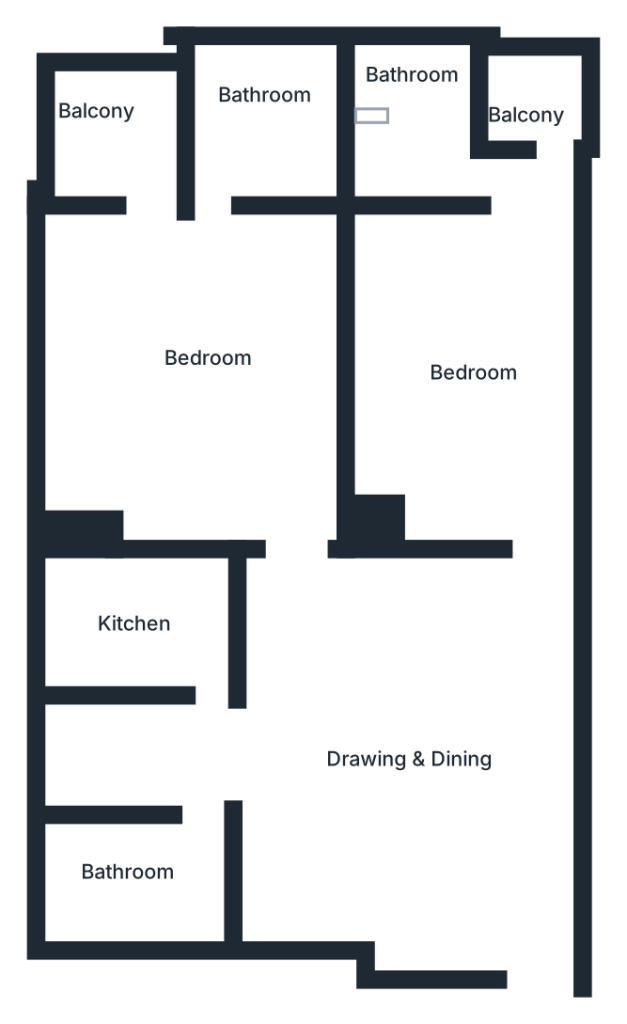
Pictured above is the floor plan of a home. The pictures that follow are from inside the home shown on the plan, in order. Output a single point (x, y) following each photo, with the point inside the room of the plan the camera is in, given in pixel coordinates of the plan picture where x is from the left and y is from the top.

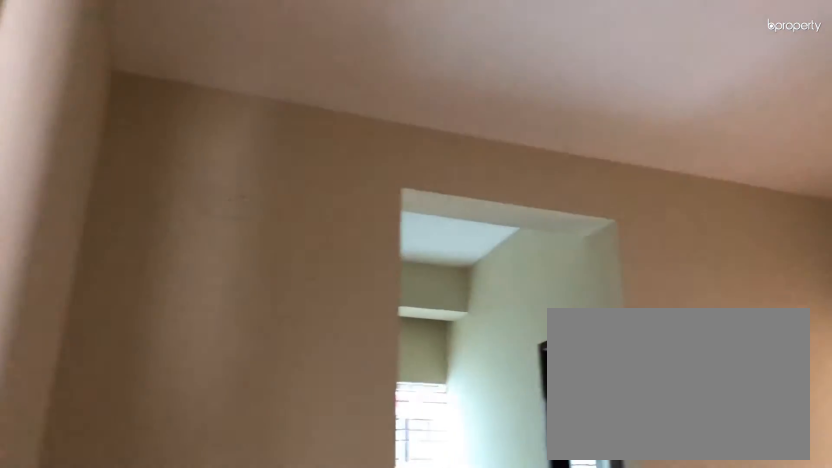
(428, 749)
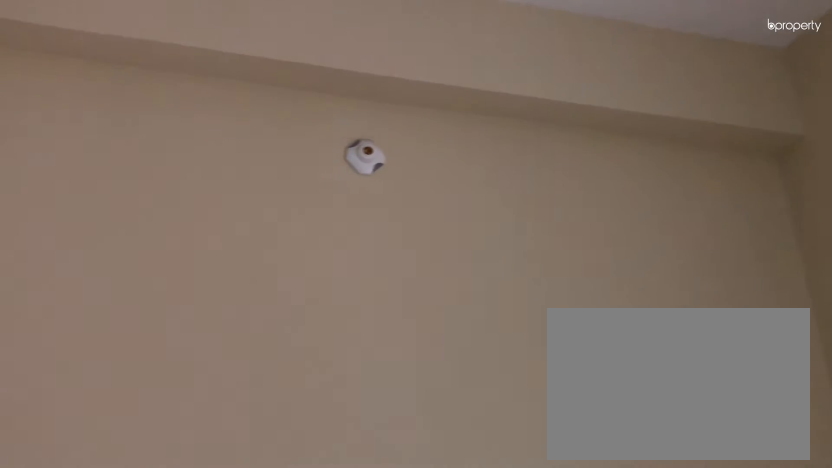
(492, 350)
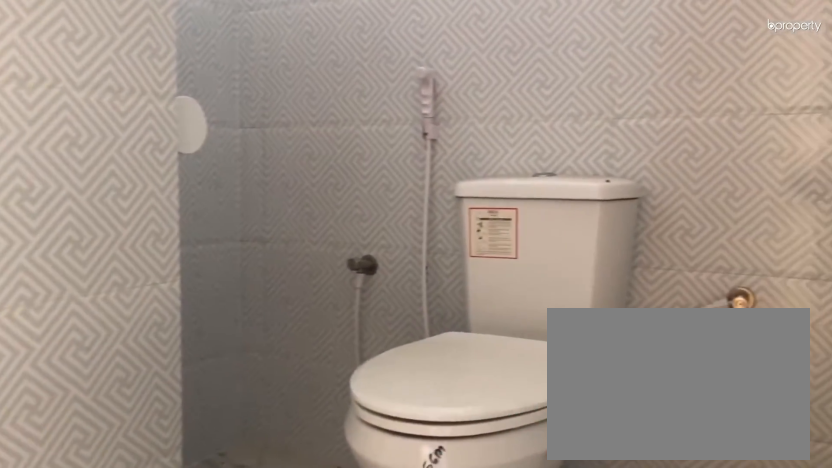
(424, 136)
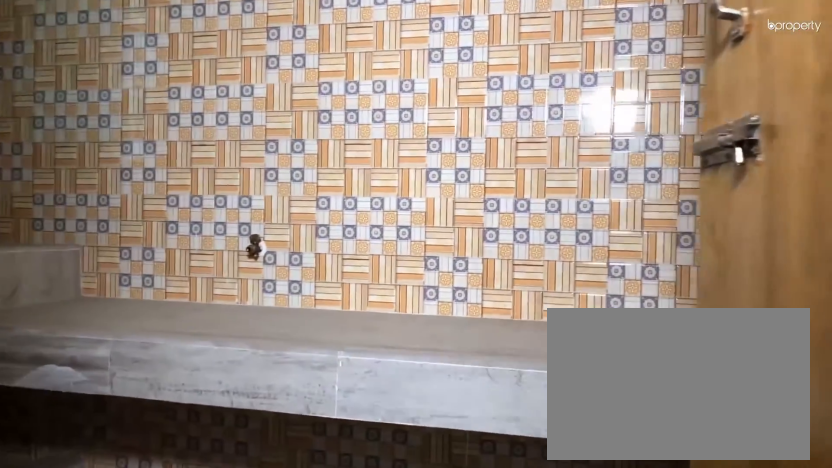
(160, 627)
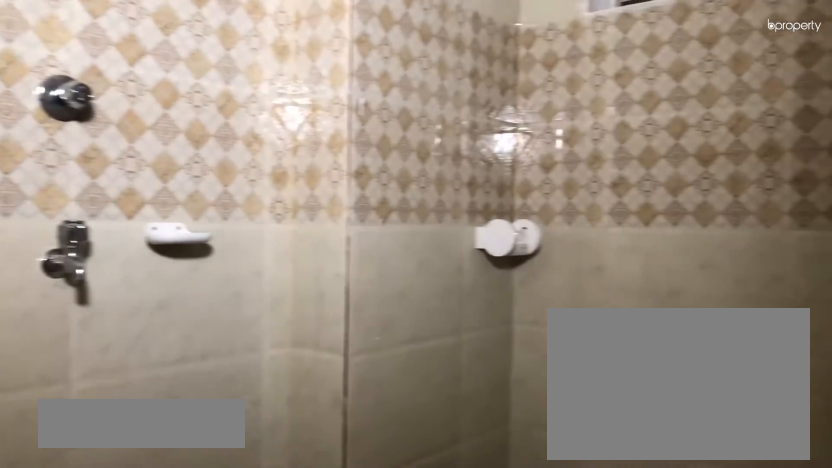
(140, 866)
